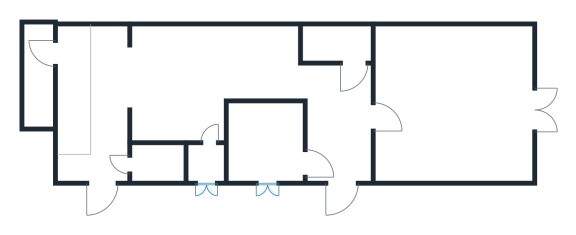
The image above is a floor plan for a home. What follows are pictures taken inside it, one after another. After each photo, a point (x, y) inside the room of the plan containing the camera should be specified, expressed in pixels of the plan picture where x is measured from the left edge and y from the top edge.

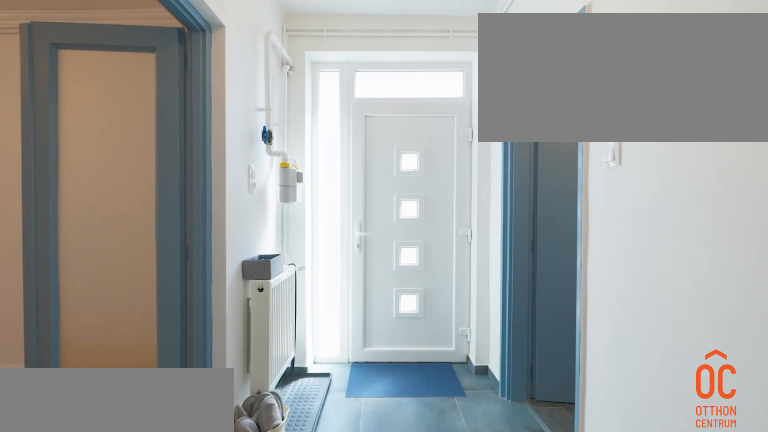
(342, 125)
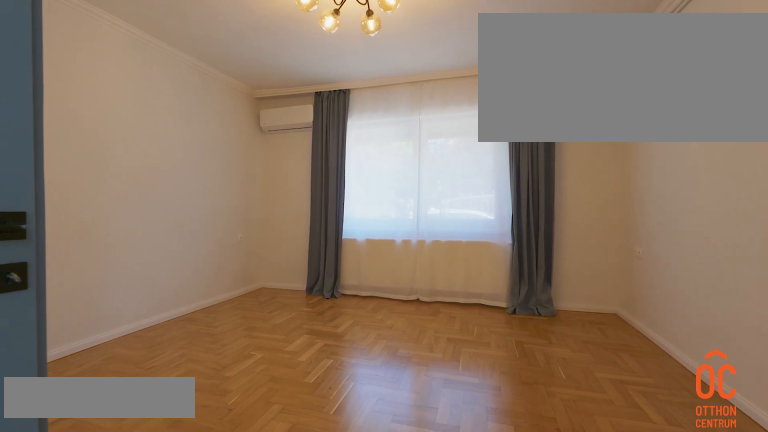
(463, 108)
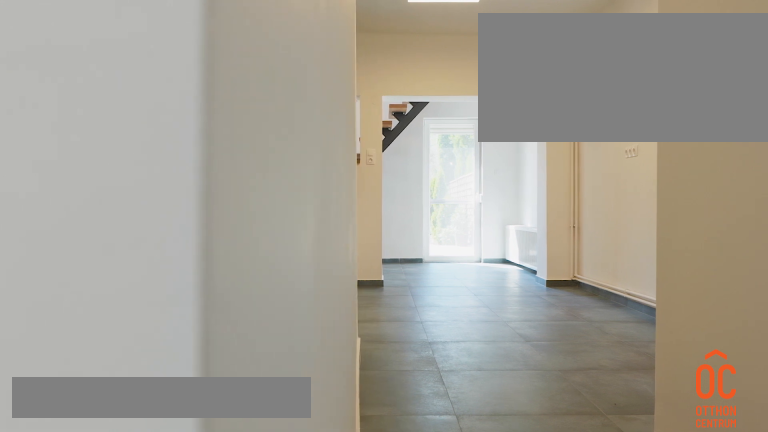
(227, 65)
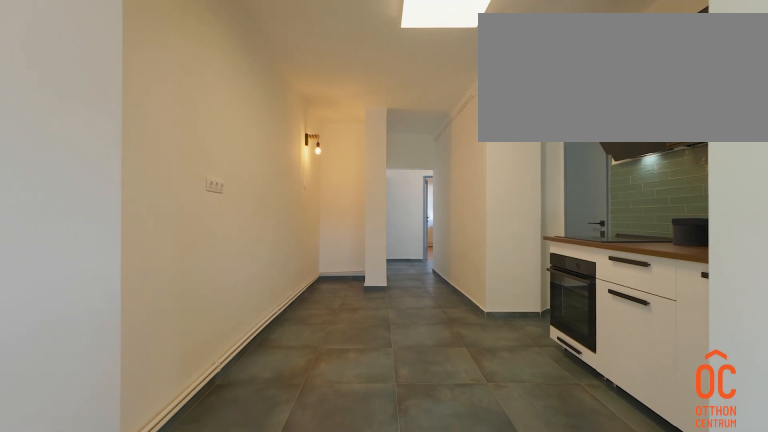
(227, 65)
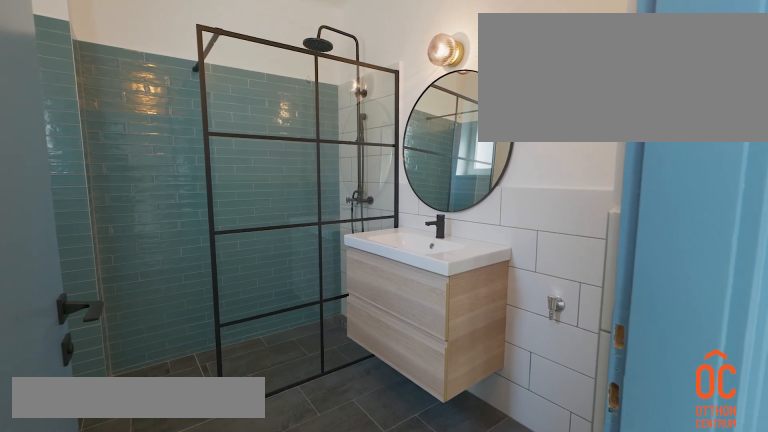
(259, 143)
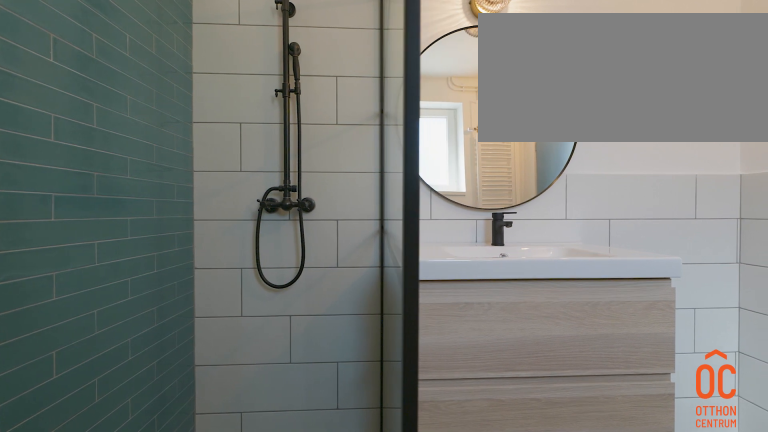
(259, 143)
